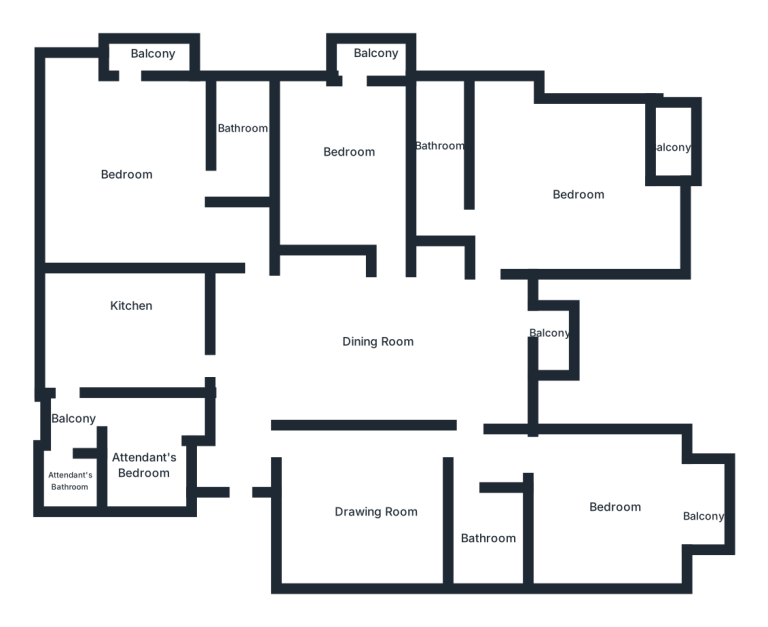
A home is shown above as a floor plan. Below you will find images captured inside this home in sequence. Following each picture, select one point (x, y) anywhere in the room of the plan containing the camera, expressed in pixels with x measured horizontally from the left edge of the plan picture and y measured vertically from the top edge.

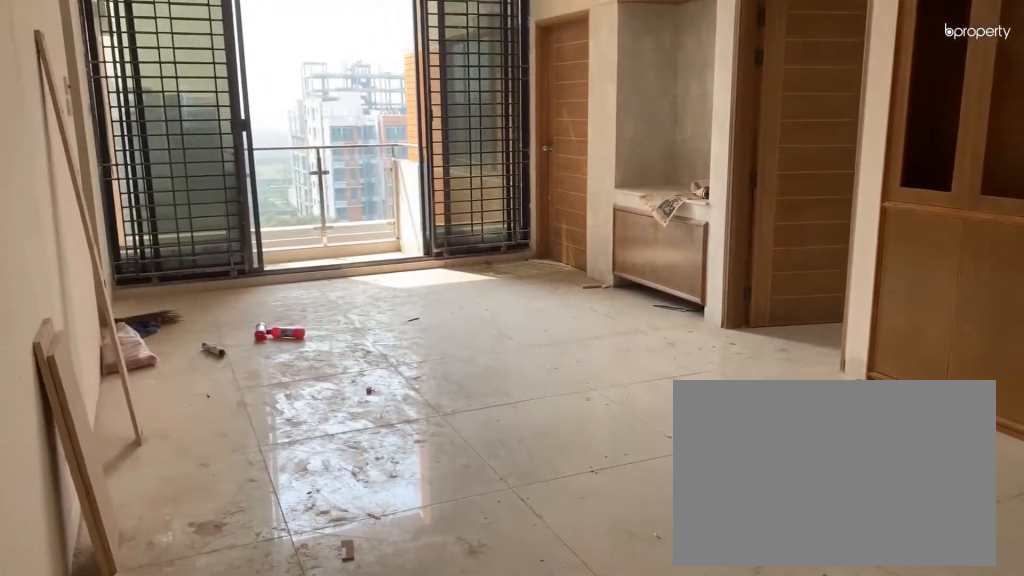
(378, 322)
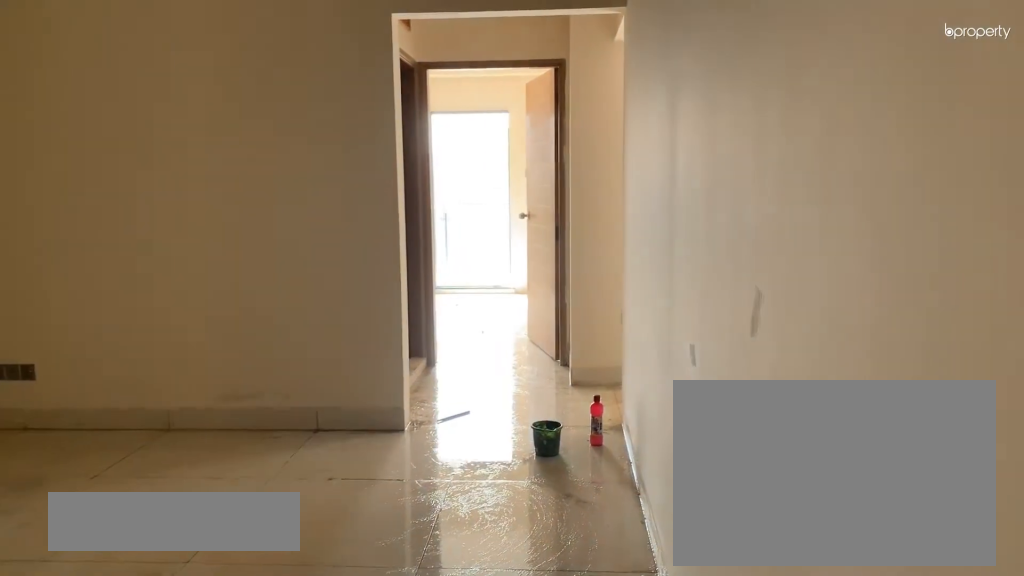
(332, 485)
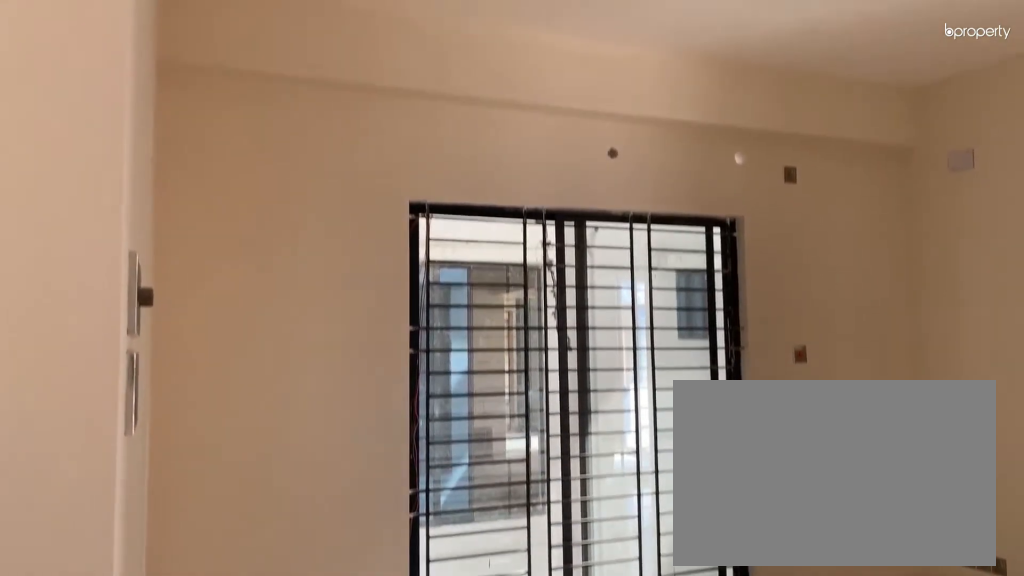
(378, 511)
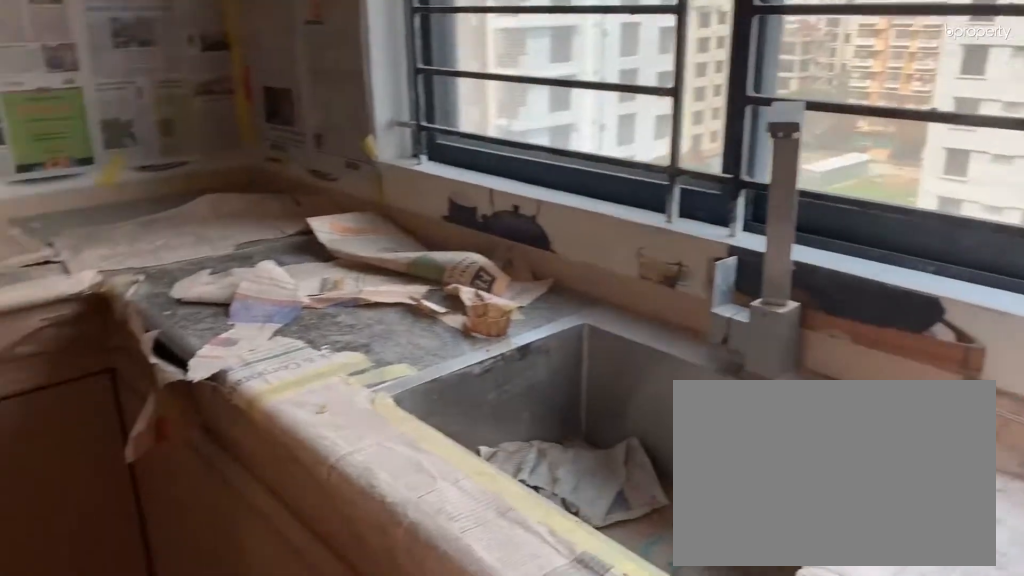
(127, 323)
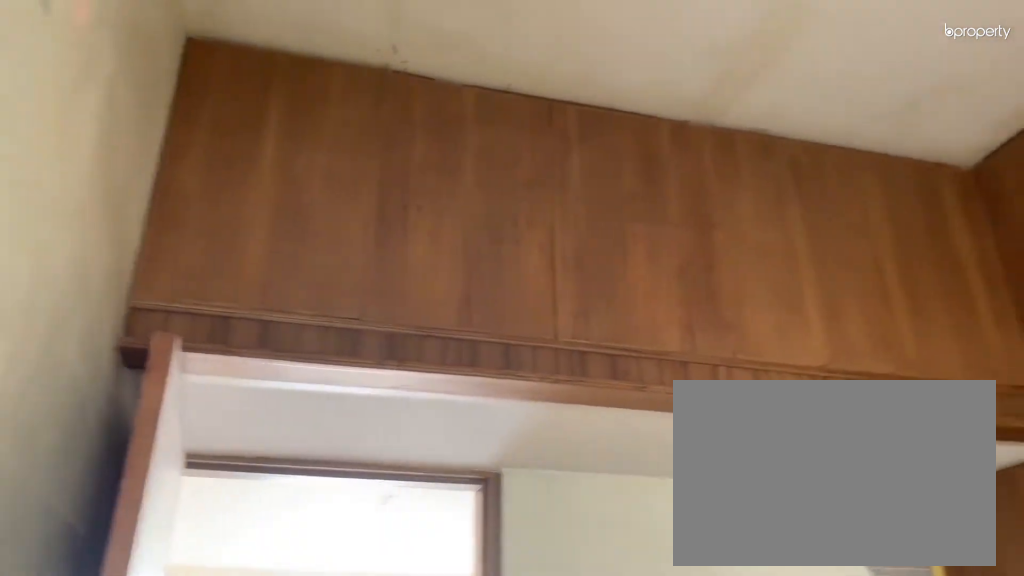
(127, 323)
